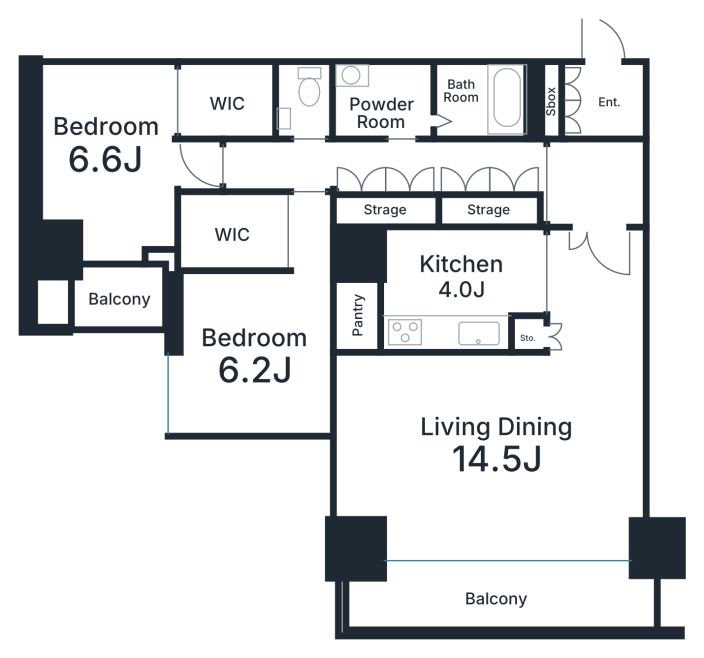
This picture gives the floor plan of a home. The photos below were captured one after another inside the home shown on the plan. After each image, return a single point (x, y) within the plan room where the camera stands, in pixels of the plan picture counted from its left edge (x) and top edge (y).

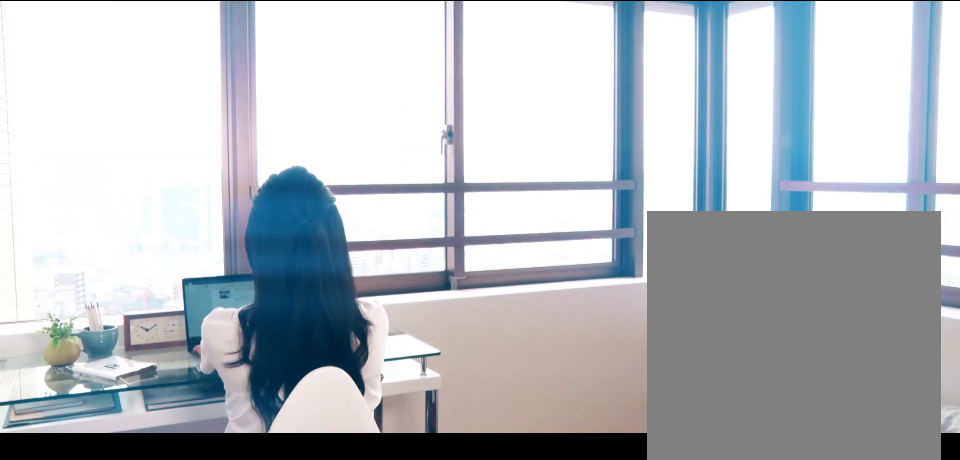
(252, 356)
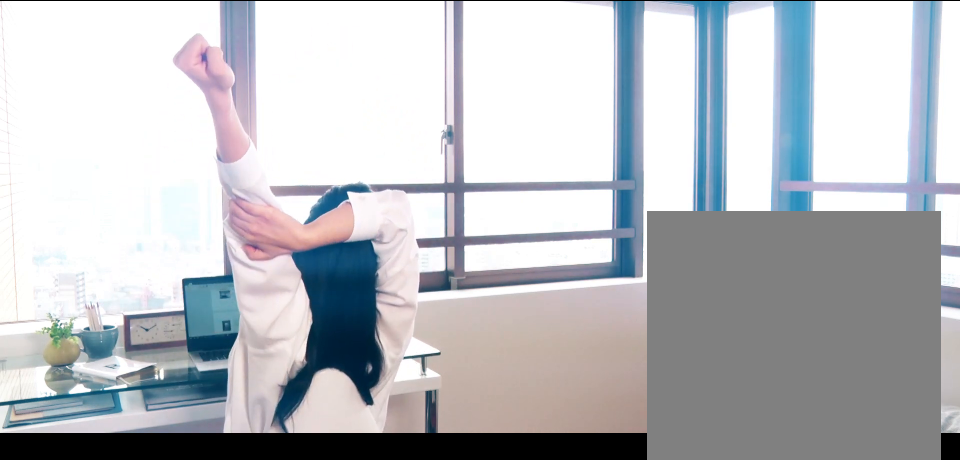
(252, 356)
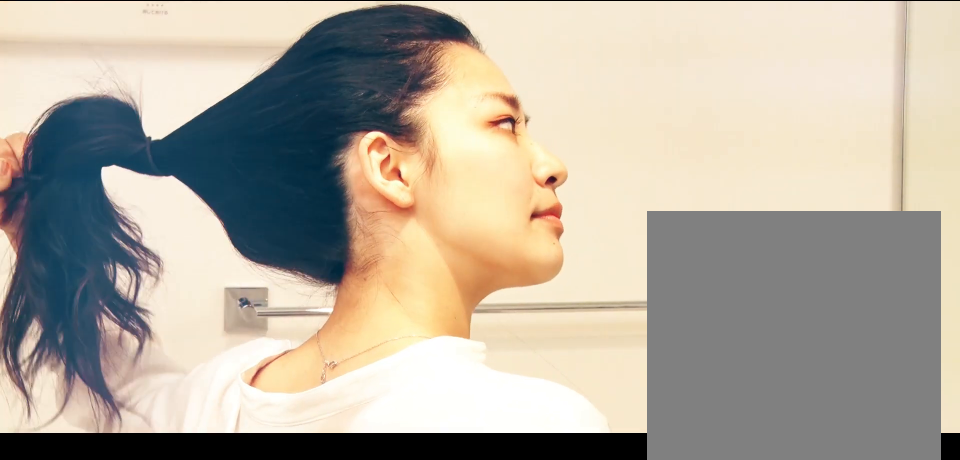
(382, 100)
